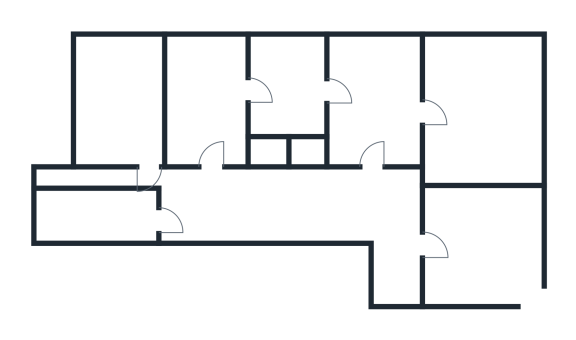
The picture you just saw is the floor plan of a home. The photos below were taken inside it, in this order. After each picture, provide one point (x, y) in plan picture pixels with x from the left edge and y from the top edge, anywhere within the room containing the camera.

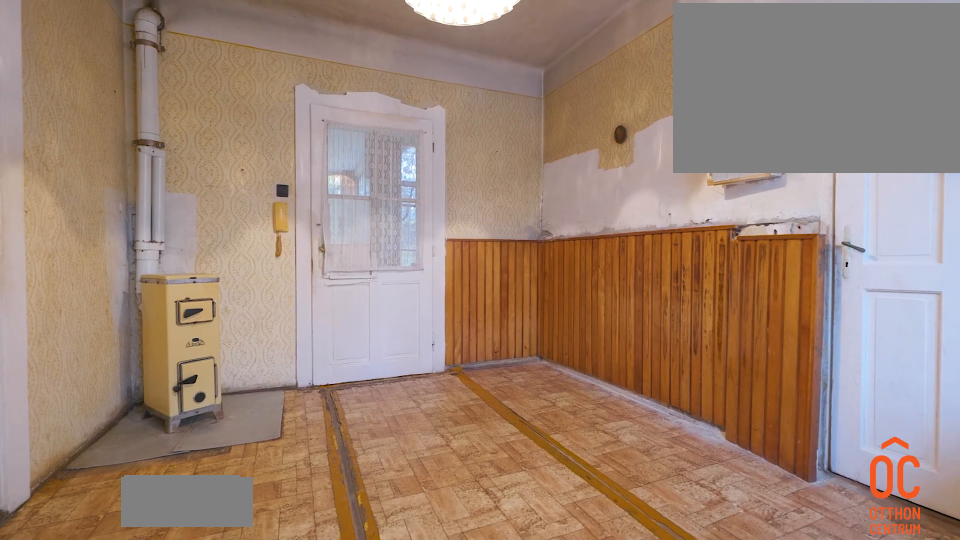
(370, 99)
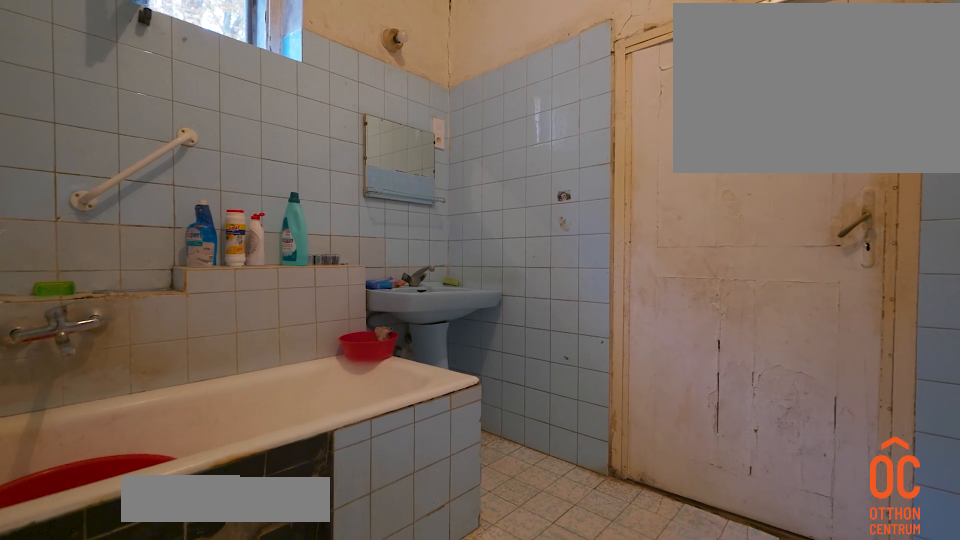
(293, 99)
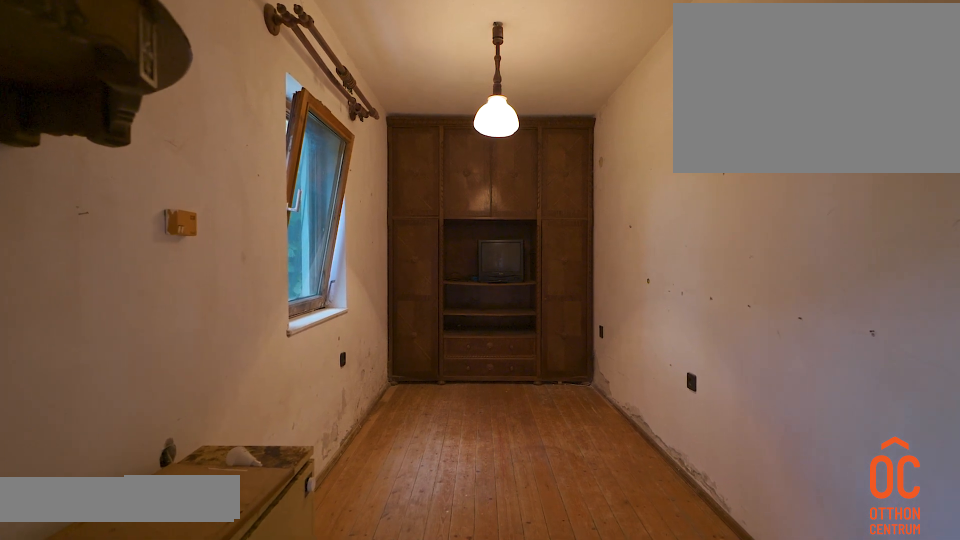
(97, 217)
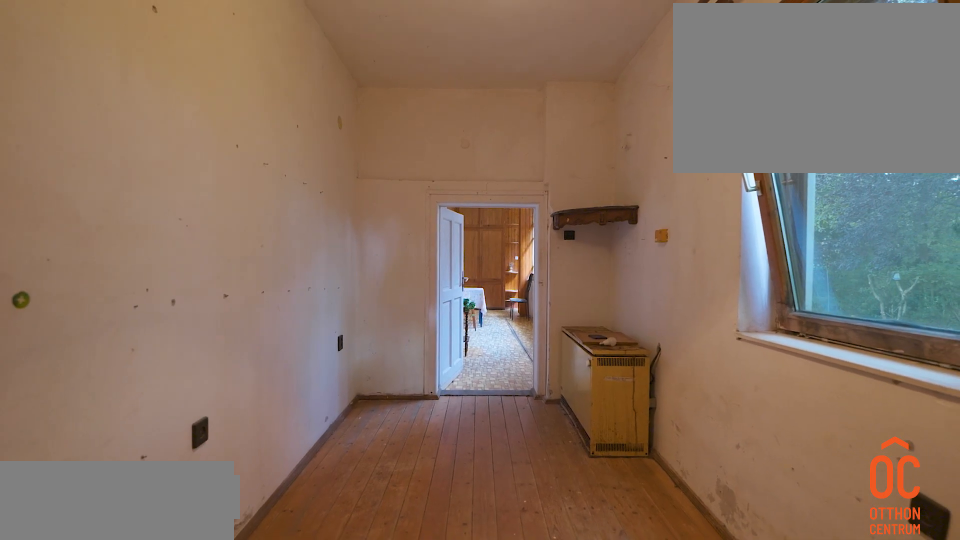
(97, 217)
